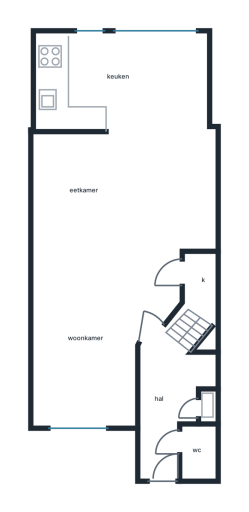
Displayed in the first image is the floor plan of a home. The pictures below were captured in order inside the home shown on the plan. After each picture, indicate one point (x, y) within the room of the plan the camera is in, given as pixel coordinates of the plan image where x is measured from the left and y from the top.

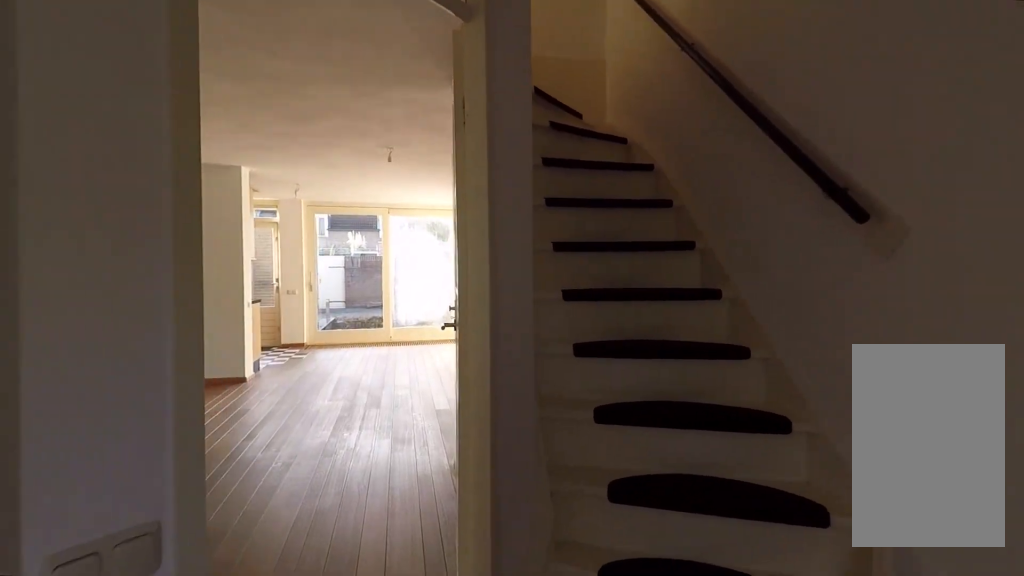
(168, 400)
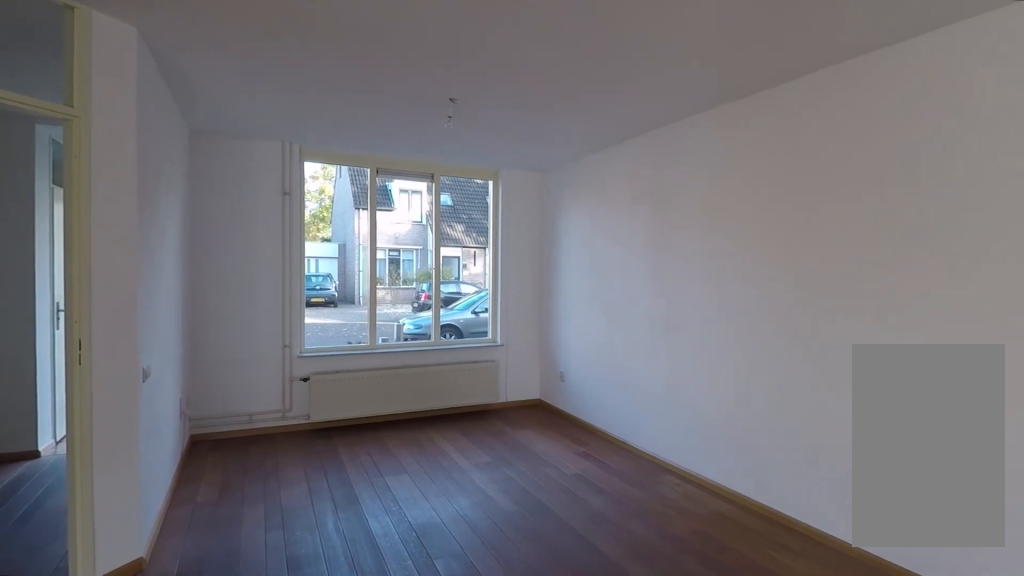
(111, 259)
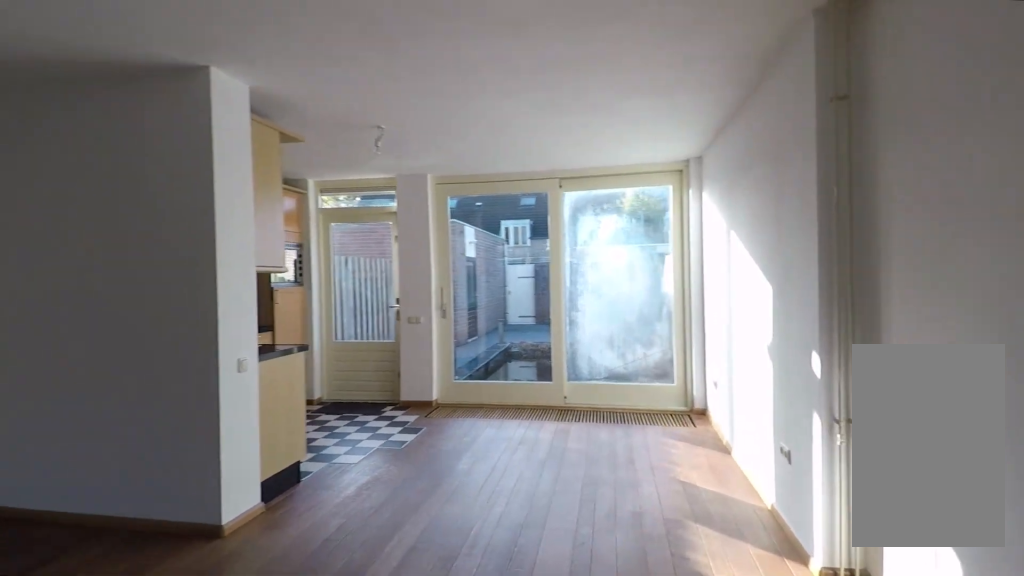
(111, 259)
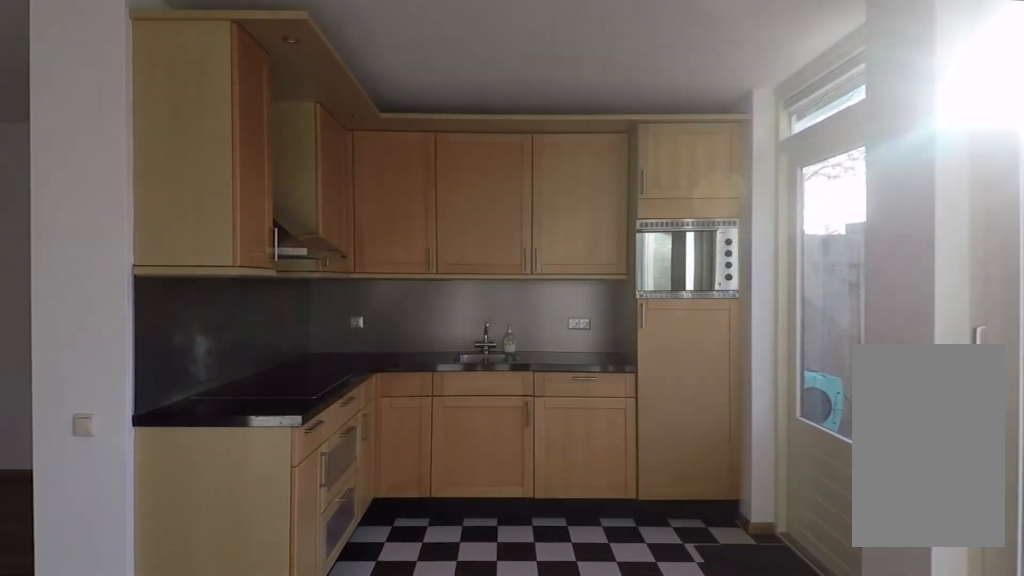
(122, 83)
